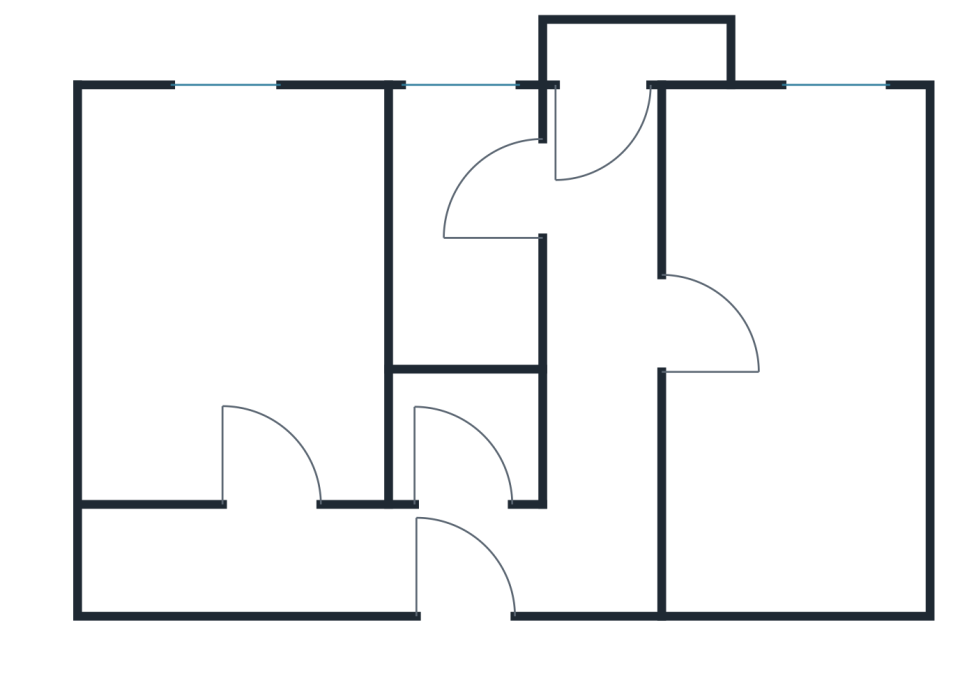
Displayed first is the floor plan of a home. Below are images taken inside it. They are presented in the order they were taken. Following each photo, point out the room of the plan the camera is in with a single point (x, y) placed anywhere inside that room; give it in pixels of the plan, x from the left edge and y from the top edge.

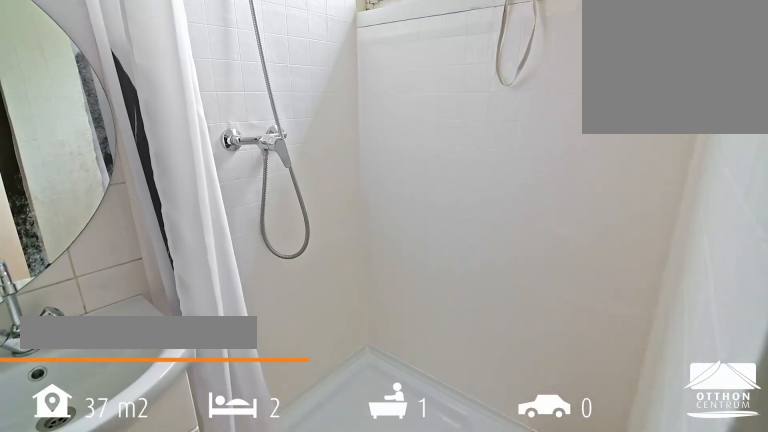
(463, 194)
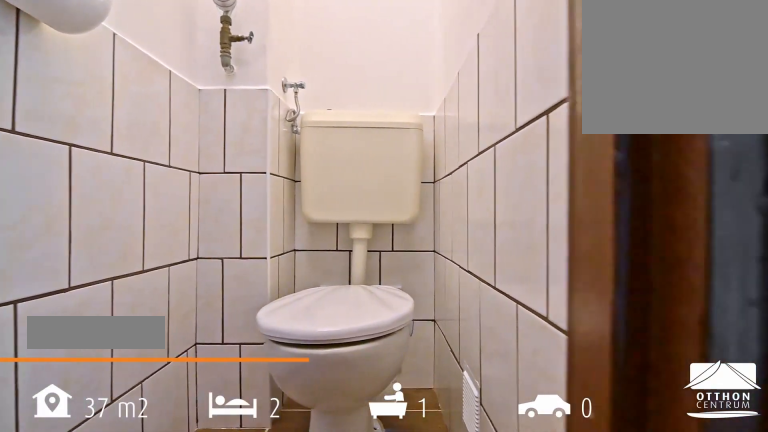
(465, 443)
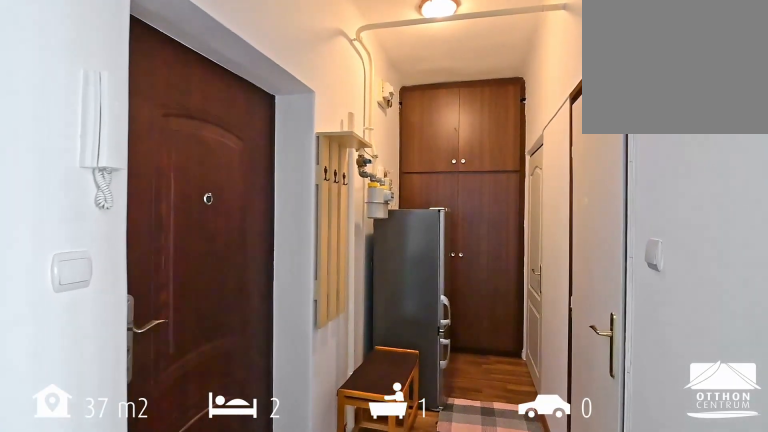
(467, 585)
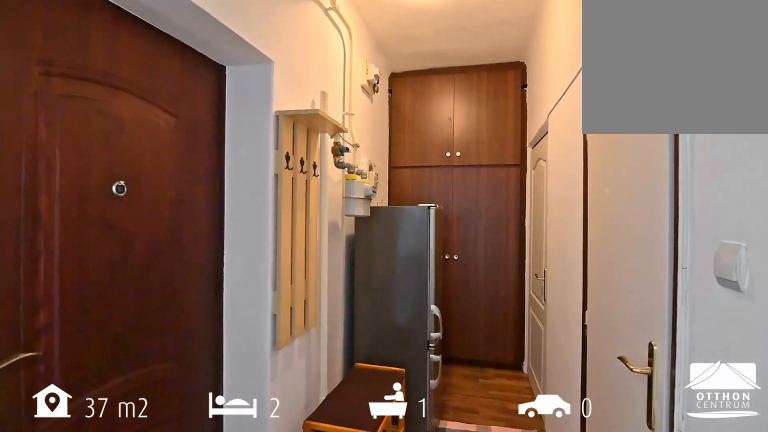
(468, 586)
